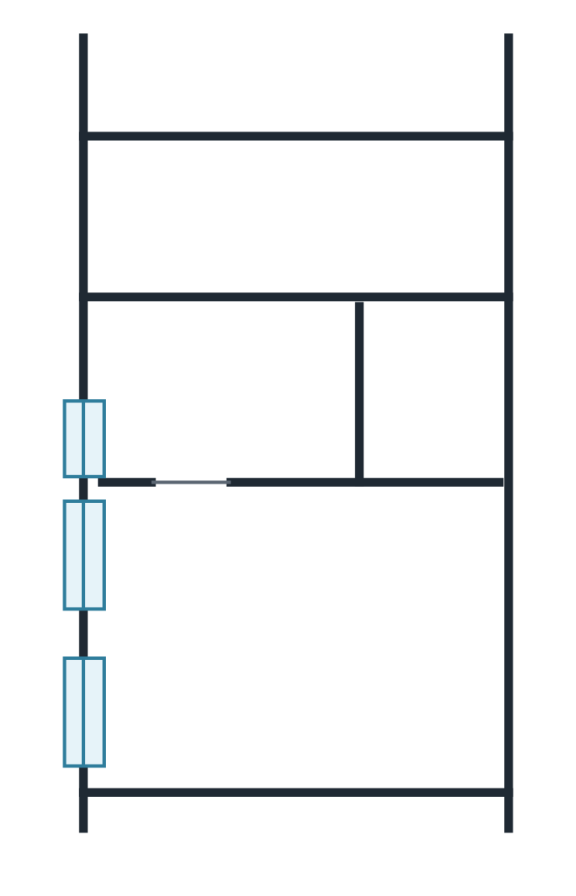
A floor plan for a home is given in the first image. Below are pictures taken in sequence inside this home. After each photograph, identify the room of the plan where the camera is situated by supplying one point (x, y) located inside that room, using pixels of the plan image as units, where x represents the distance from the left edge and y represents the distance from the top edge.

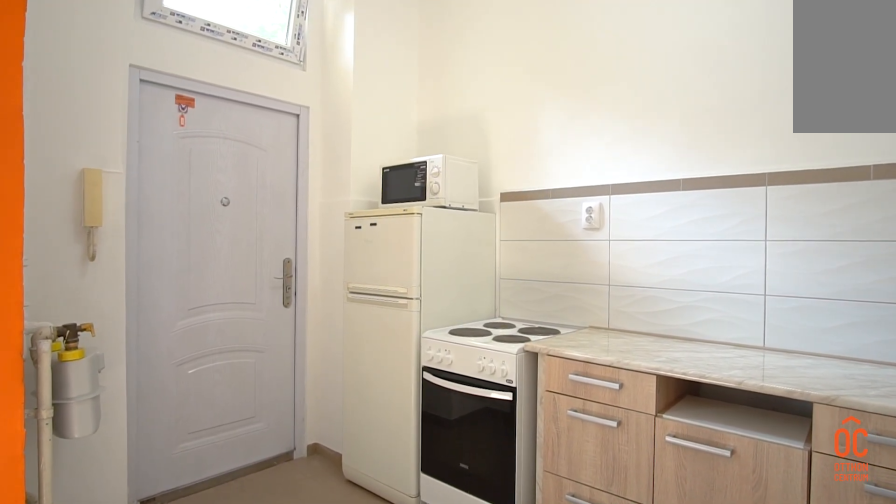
(221, 402)
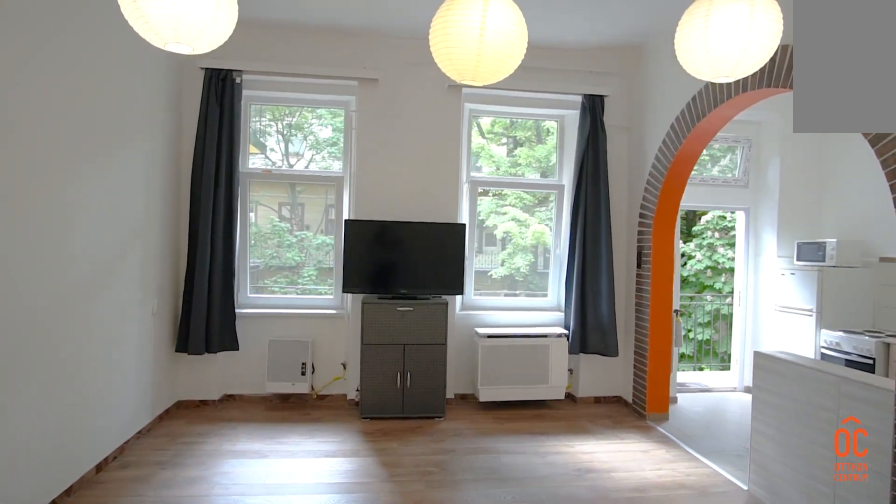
(312, 644)
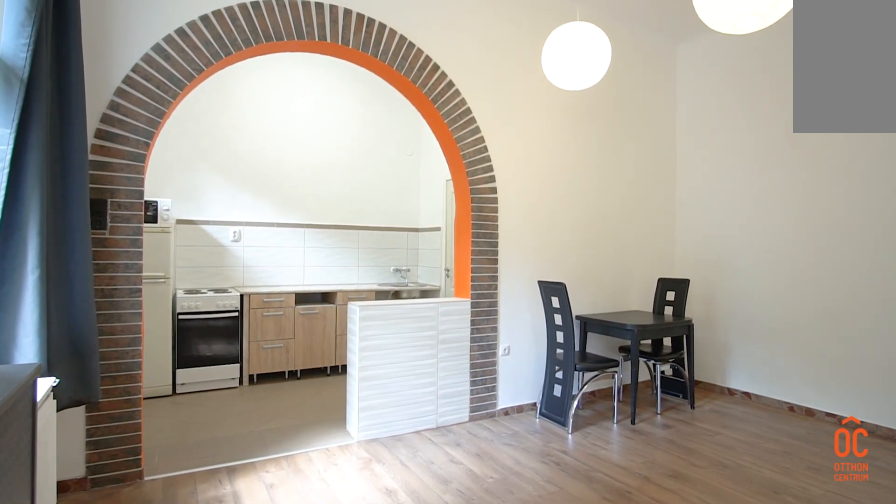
(312, 637)
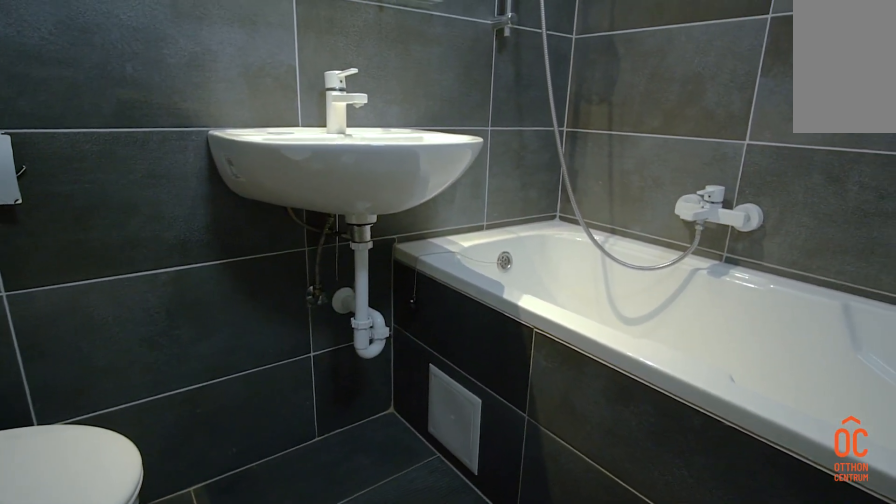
(440, 395)
